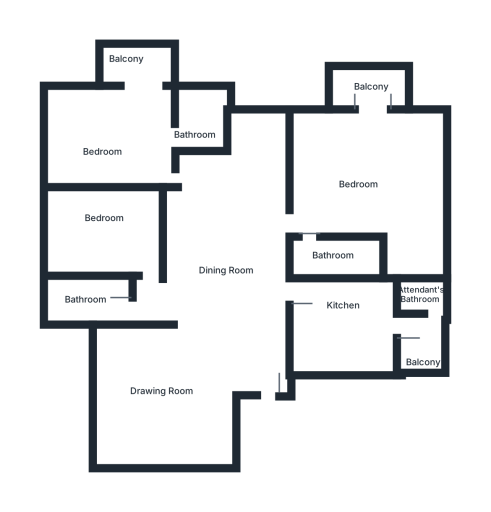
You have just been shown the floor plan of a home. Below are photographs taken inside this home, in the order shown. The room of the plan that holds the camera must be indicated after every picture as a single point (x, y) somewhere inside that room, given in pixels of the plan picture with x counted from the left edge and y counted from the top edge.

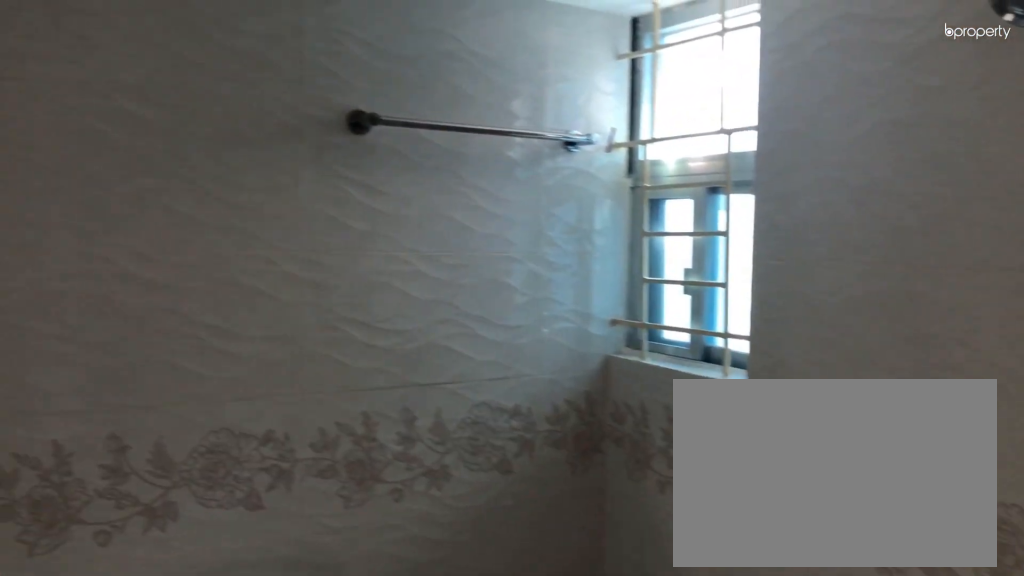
(202, 125)
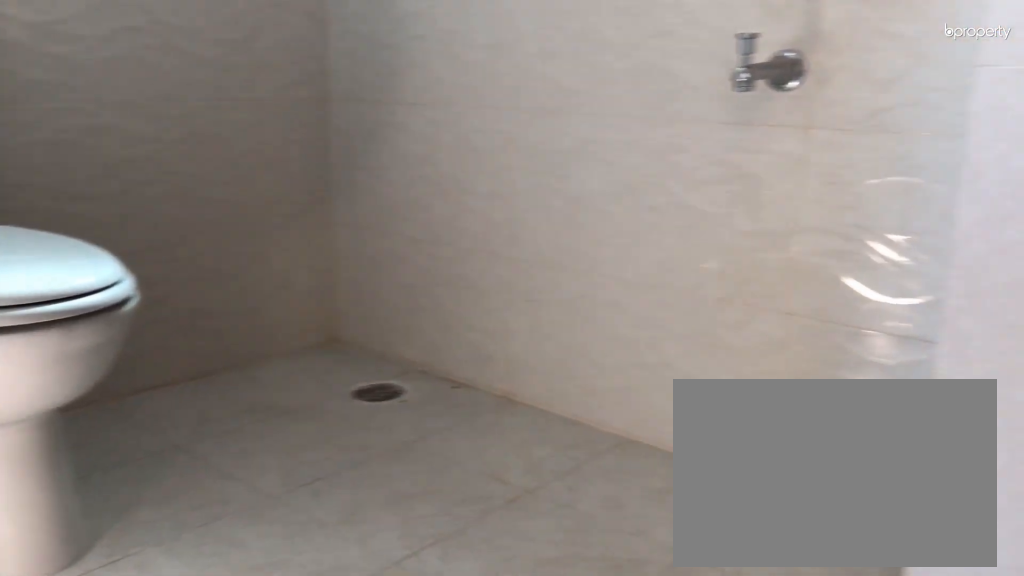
(202, 125)
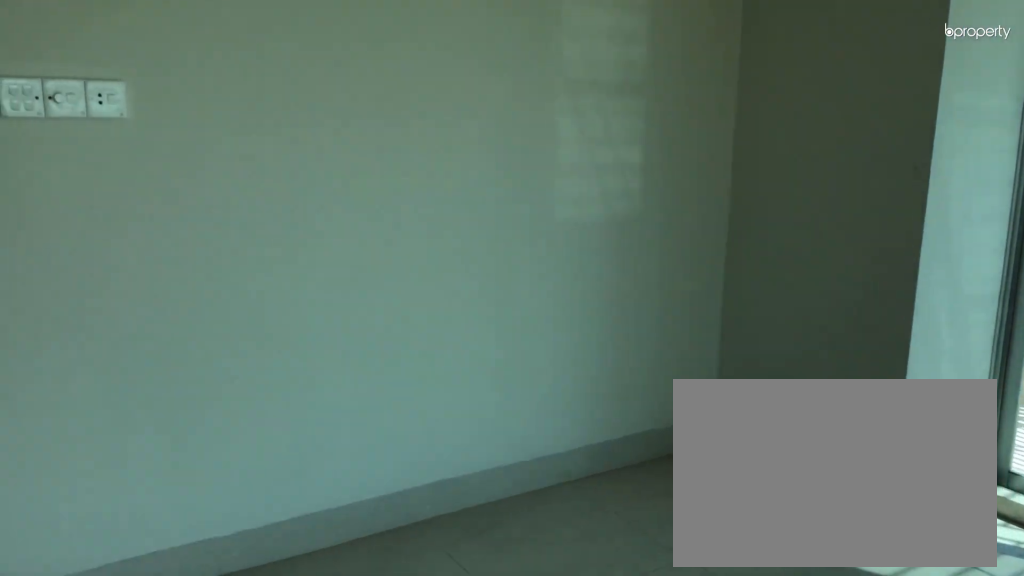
(368, 180)
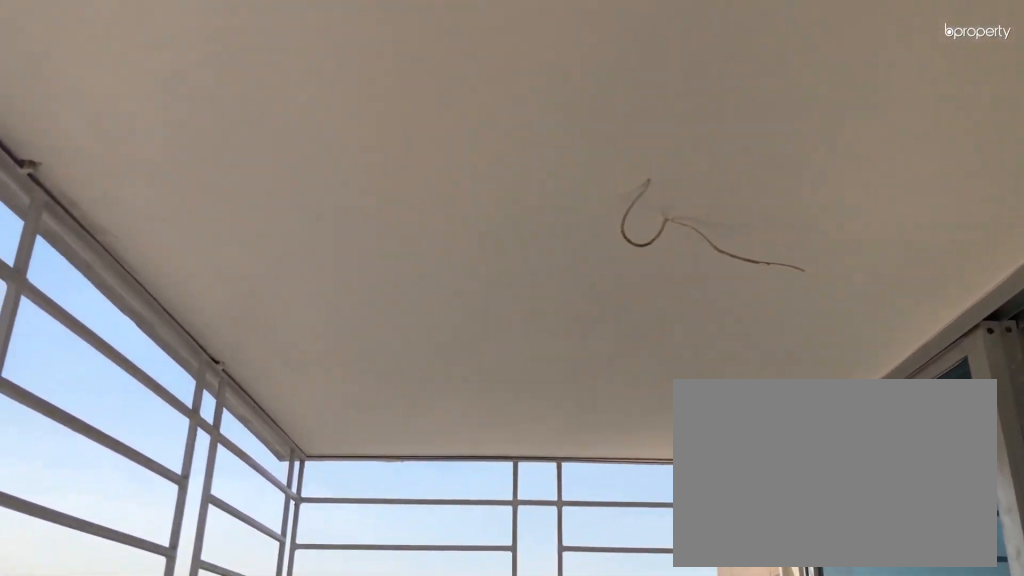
(372, 91)
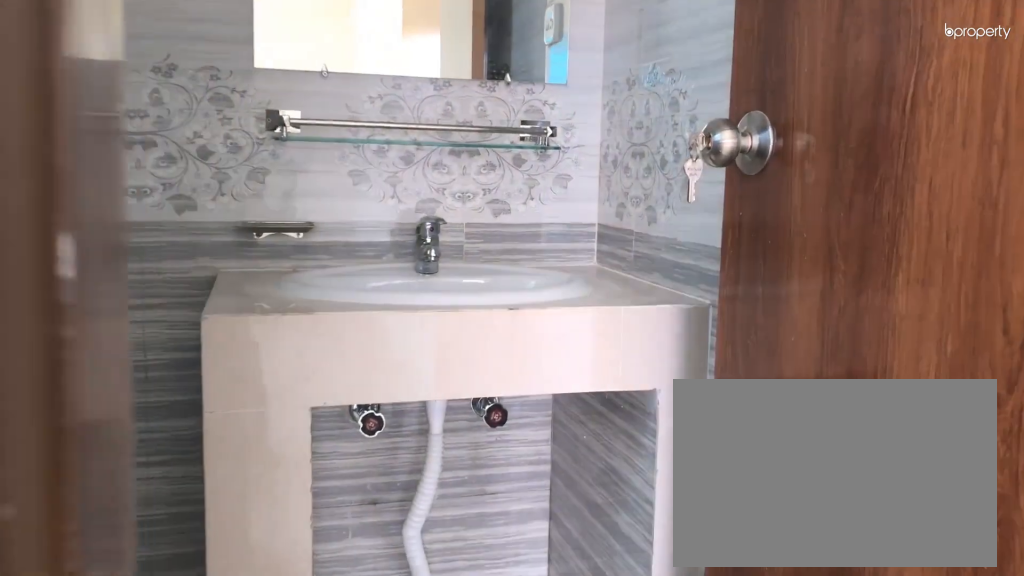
(312, 250)
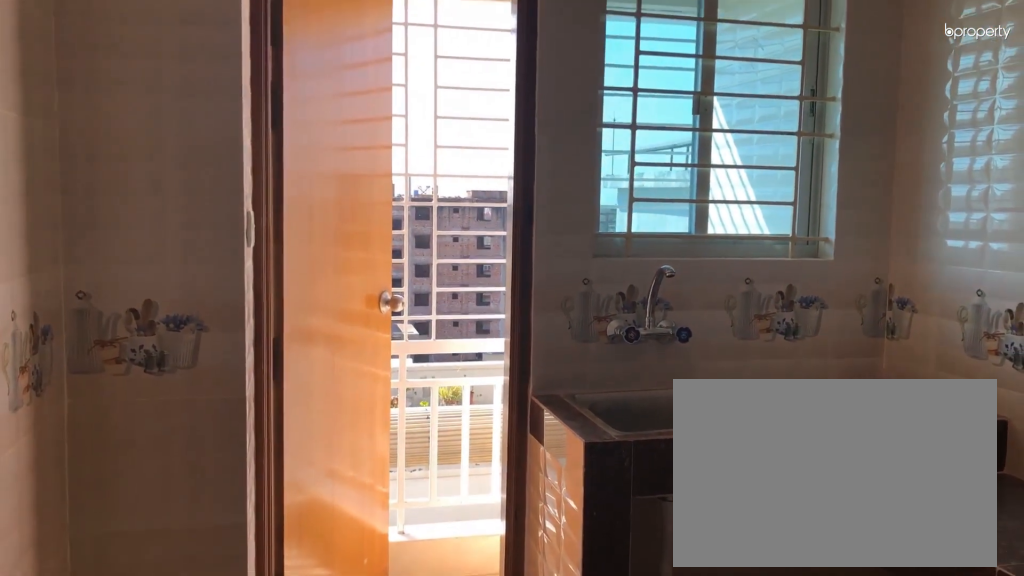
(347, 329)
